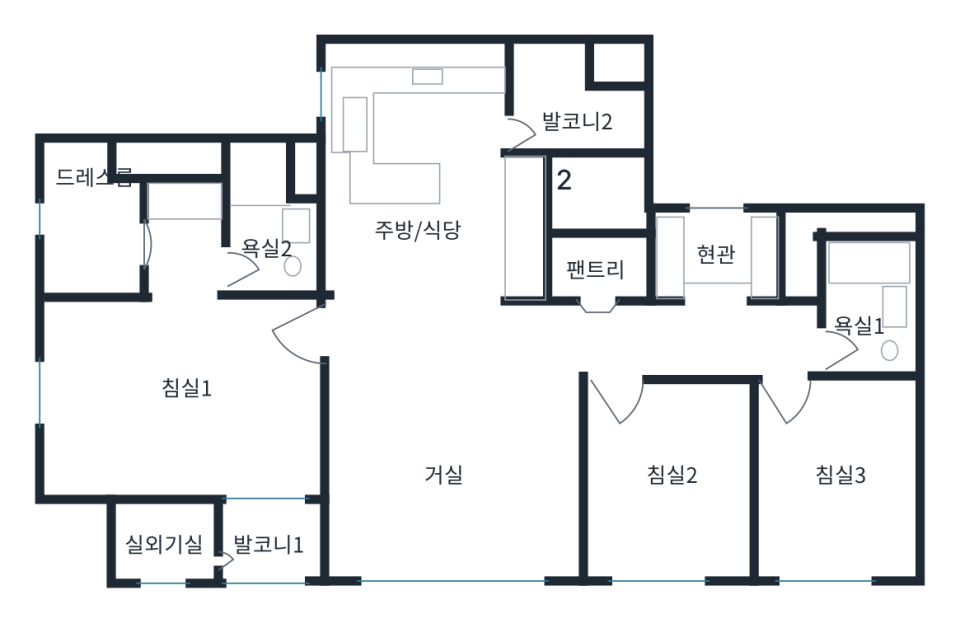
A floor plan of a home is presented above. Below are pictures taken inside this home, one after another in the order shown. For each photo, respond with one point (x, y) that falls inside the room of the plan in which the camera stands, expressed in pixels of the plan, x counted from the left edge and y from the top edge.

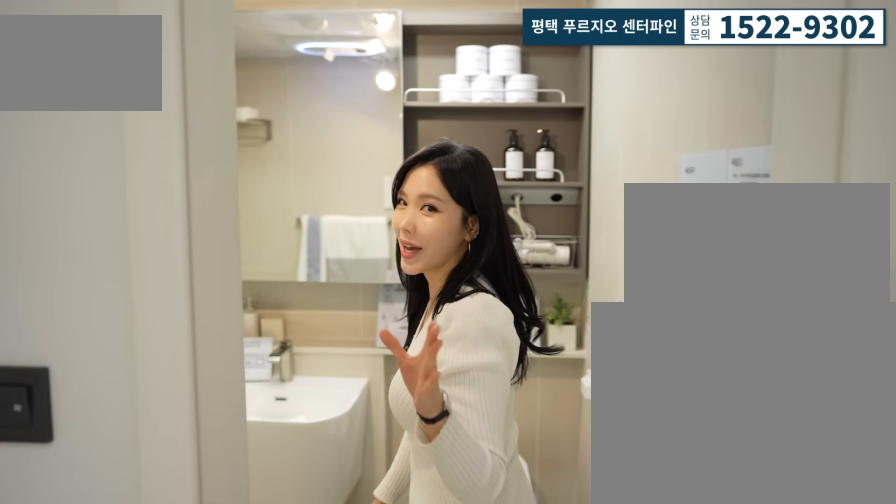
(857, 319)
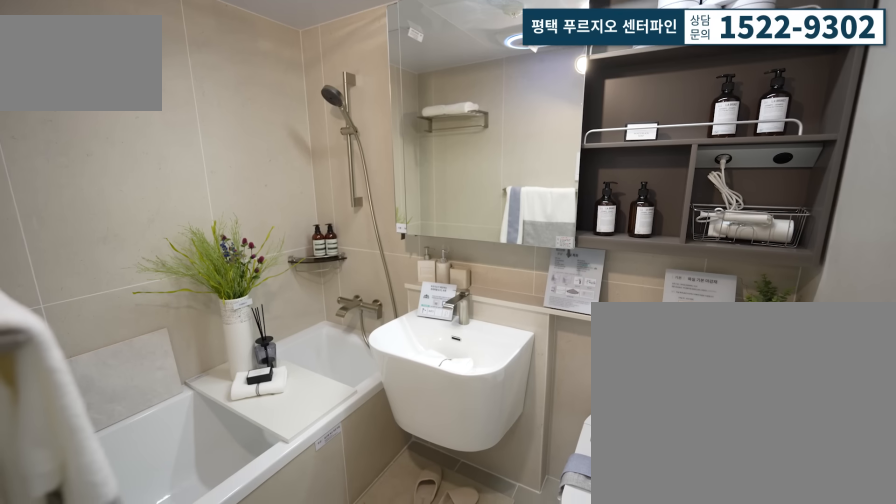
(857, 319)
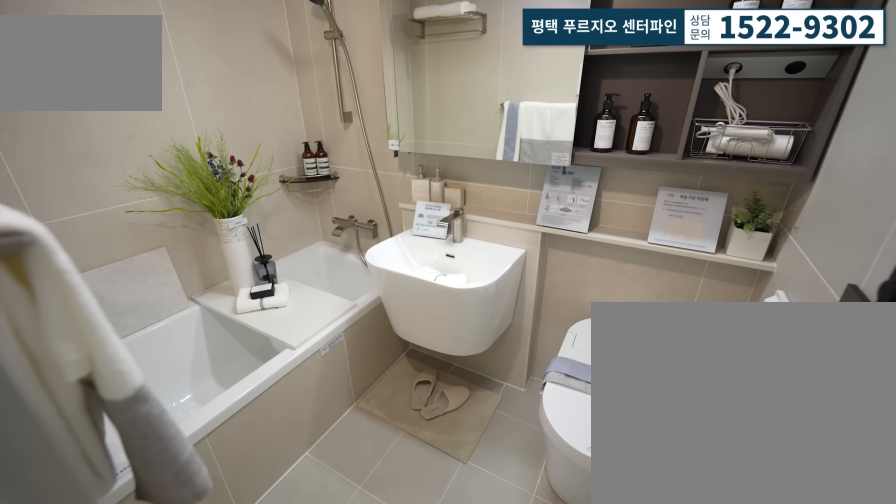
(888, 346)
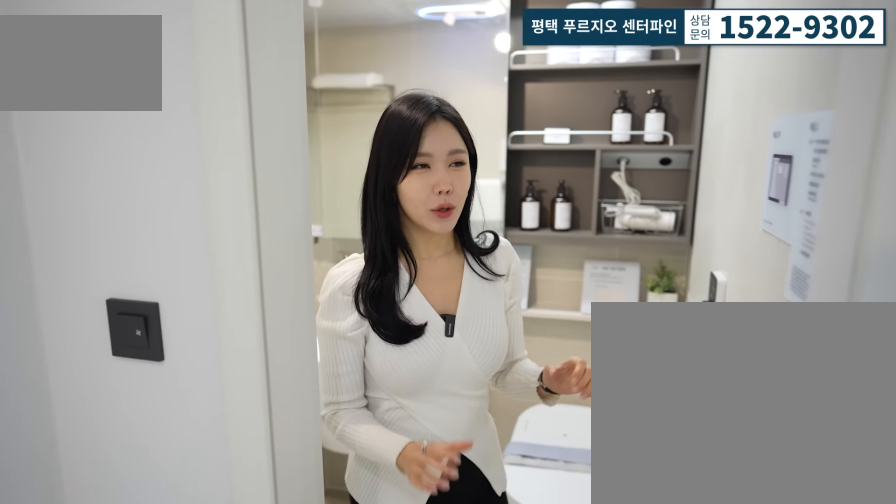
(857, 319)
